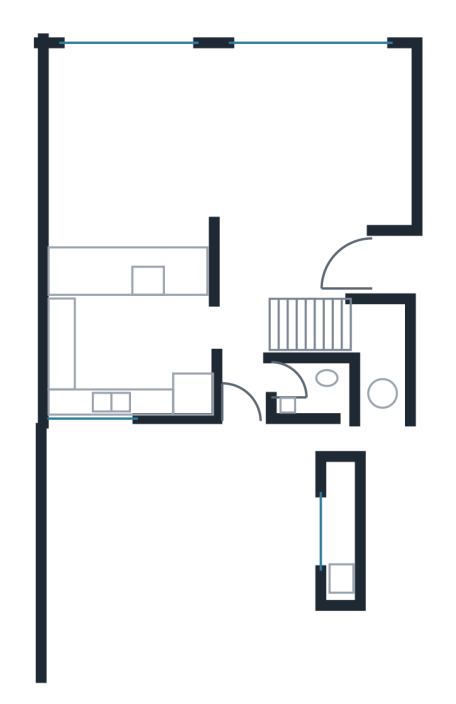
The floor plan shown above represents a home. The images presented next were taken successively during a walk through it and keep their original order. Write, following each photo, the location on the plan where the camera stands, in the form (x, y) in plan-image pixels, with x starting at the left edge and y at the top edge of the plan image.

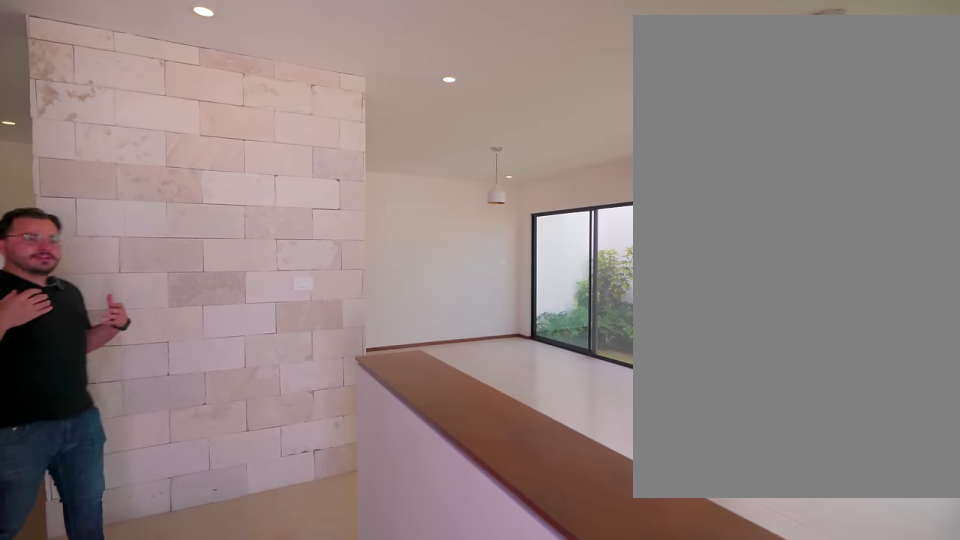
(340, 271)
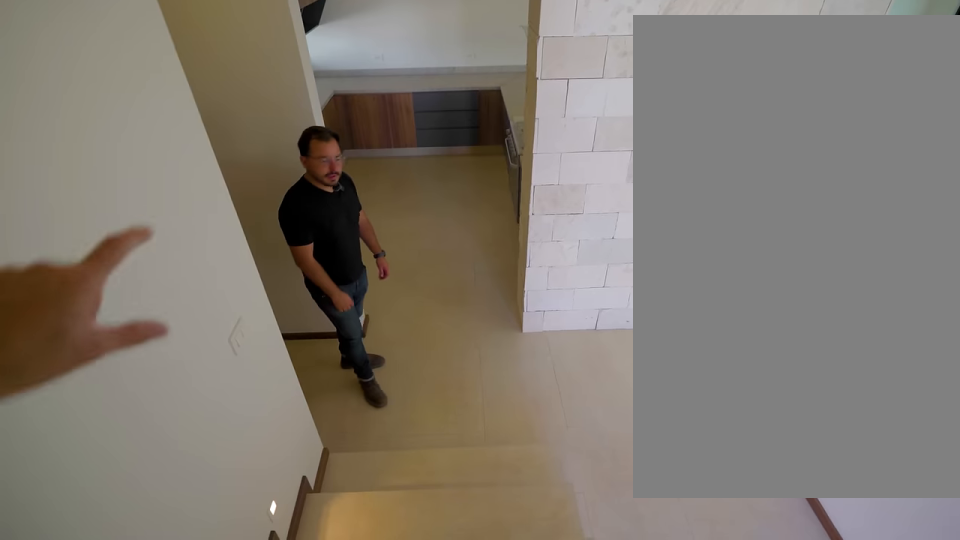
(287, 325)
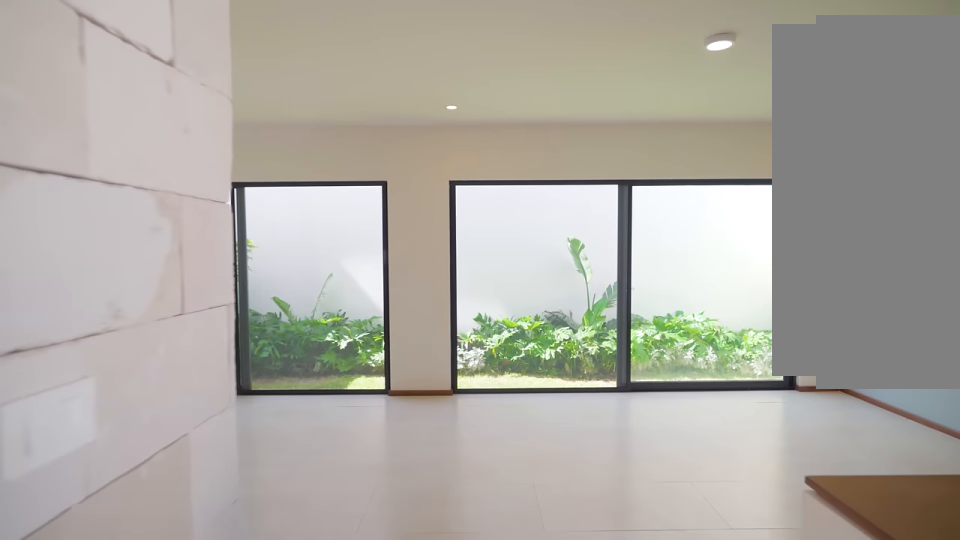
(241, 265)
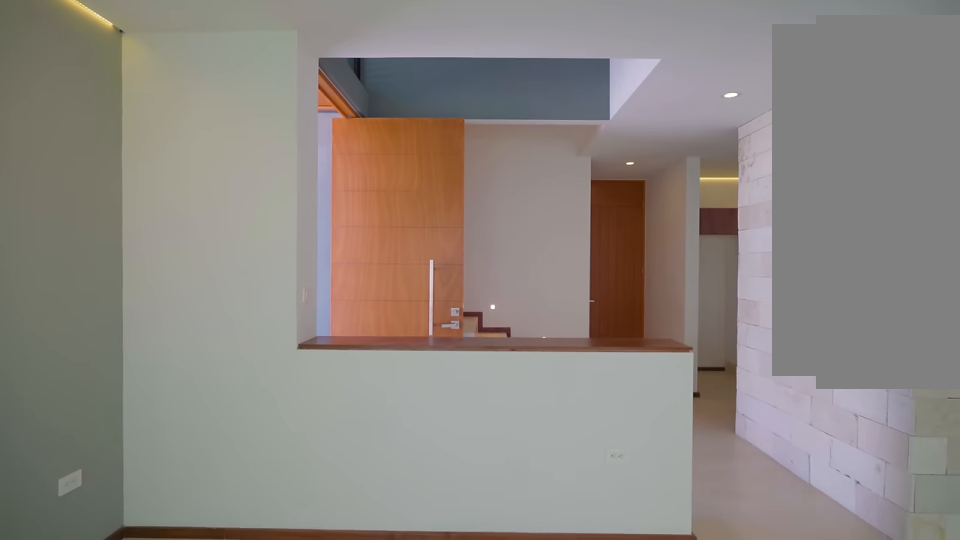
(313, 121)
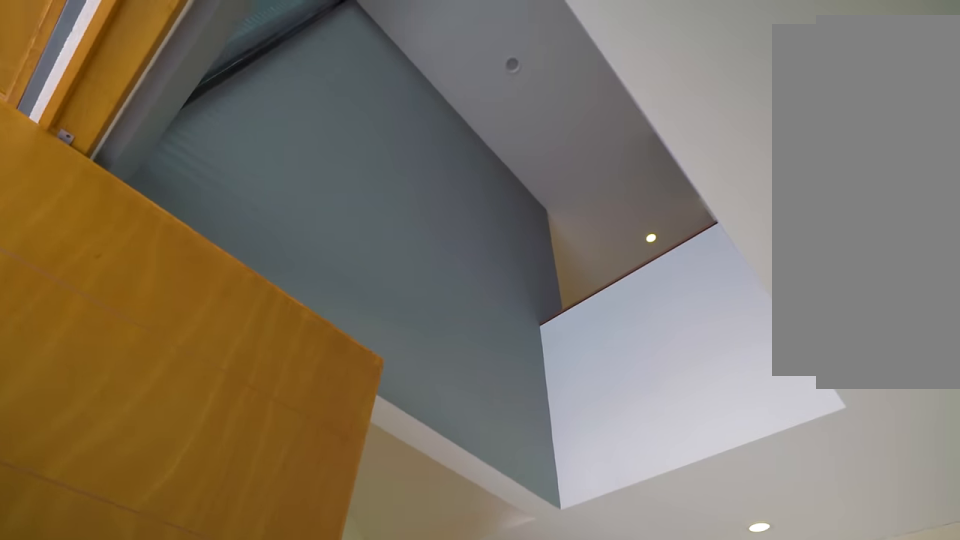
(304, 202)
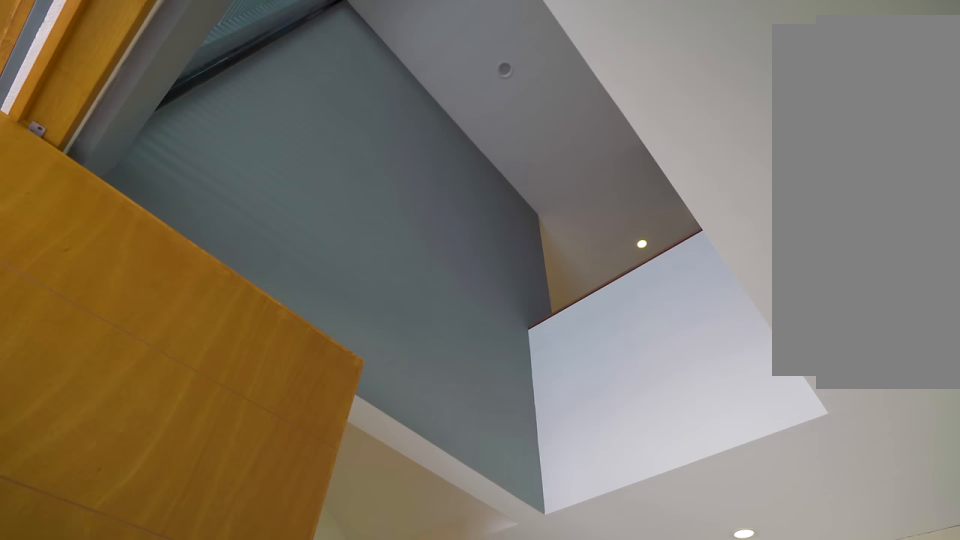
(304, 201)
